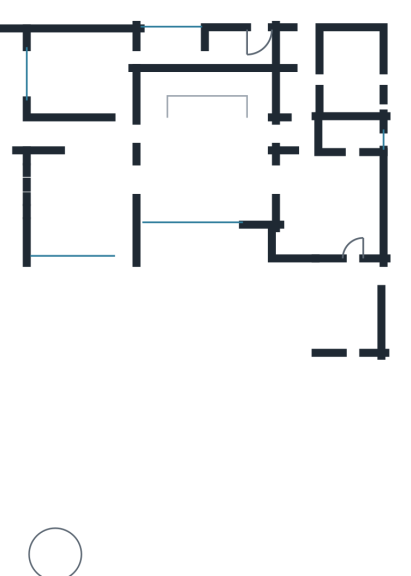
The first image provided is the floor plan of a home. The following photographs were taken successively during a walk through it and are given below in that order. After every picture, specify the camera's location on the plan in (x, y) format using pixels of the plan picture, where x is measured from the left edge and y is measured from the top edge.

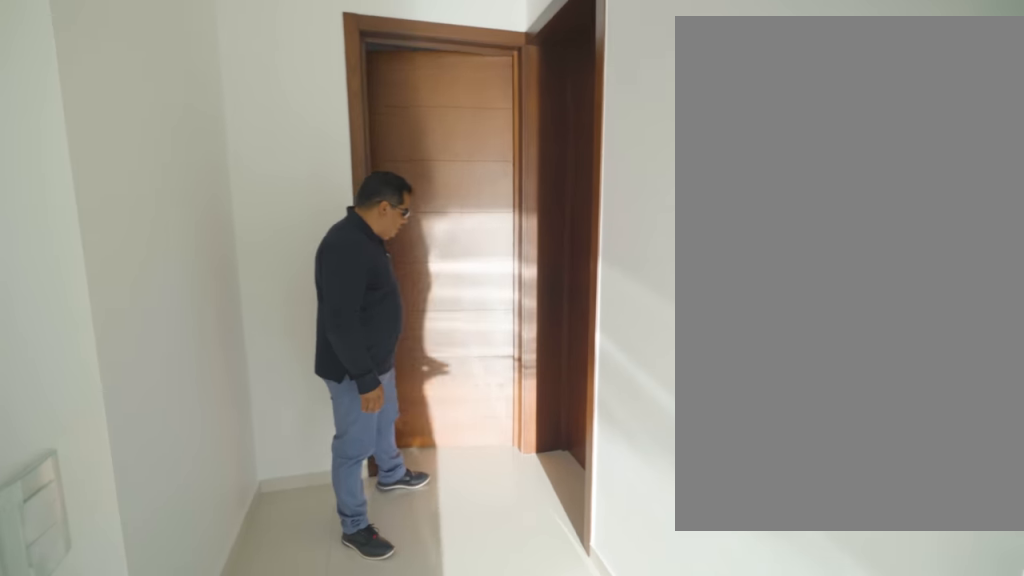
(301, 114)
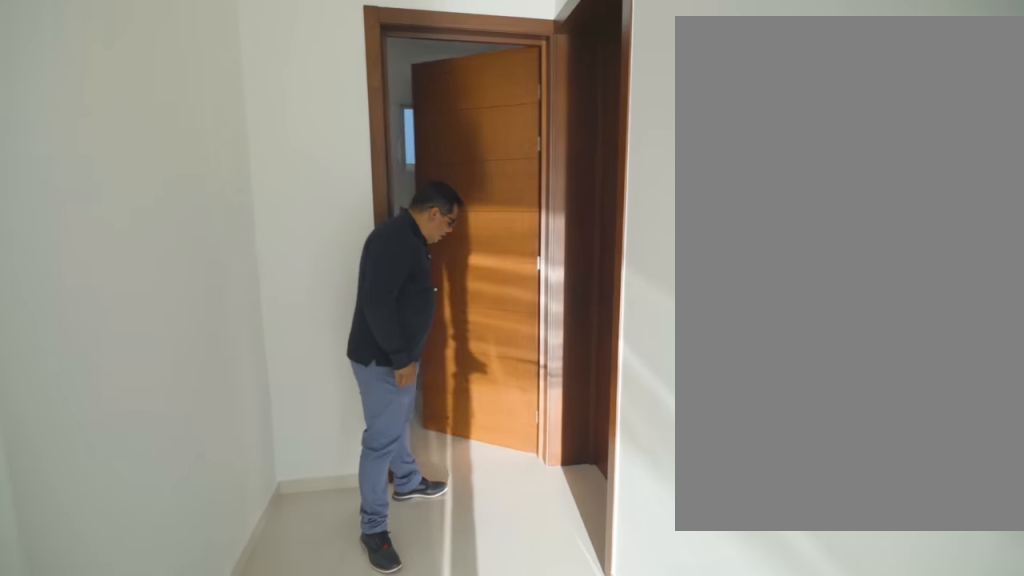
(301, 114)
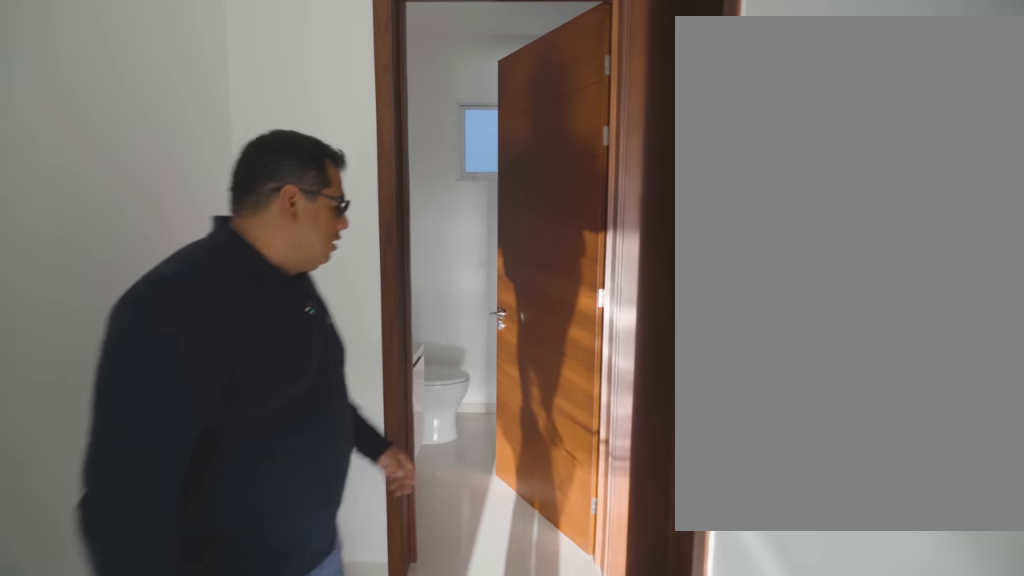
(303, 84)
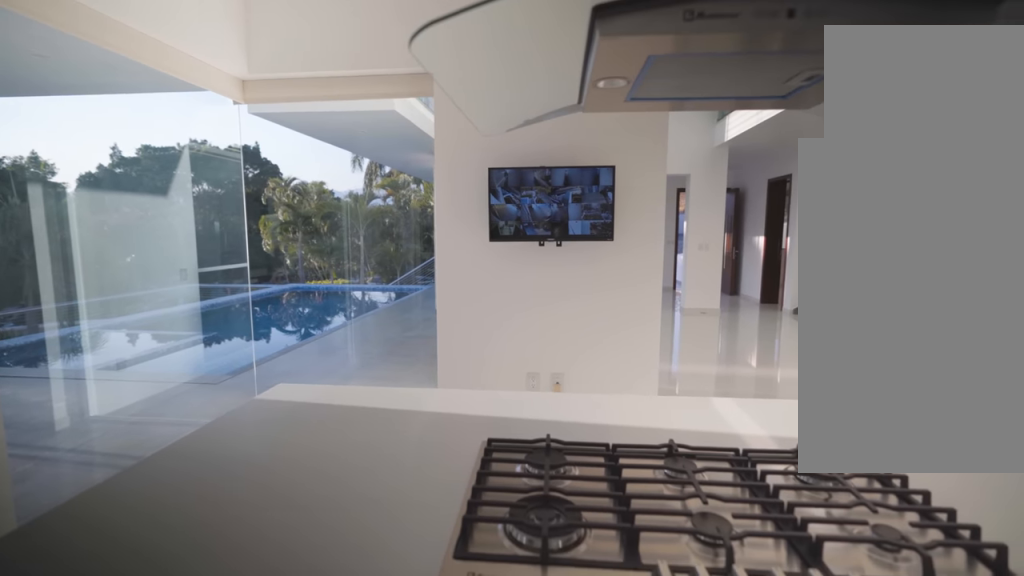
(351, 208)
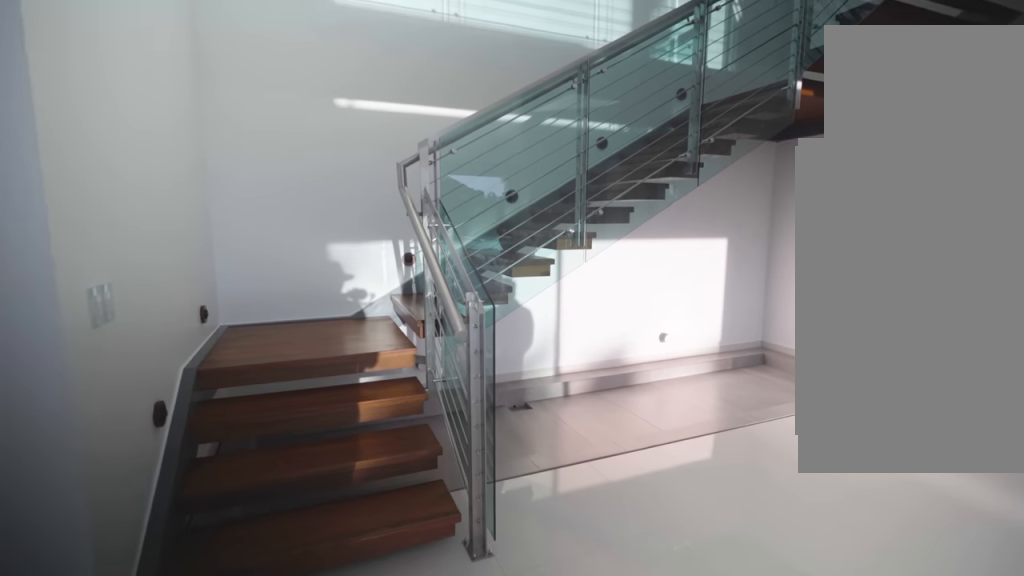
(155, 130)
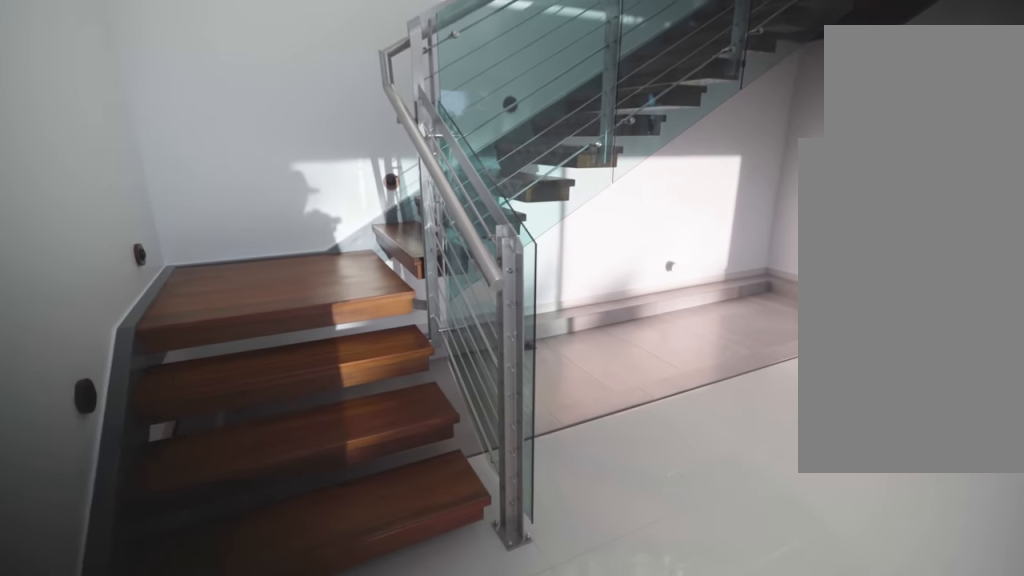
(156, 118)
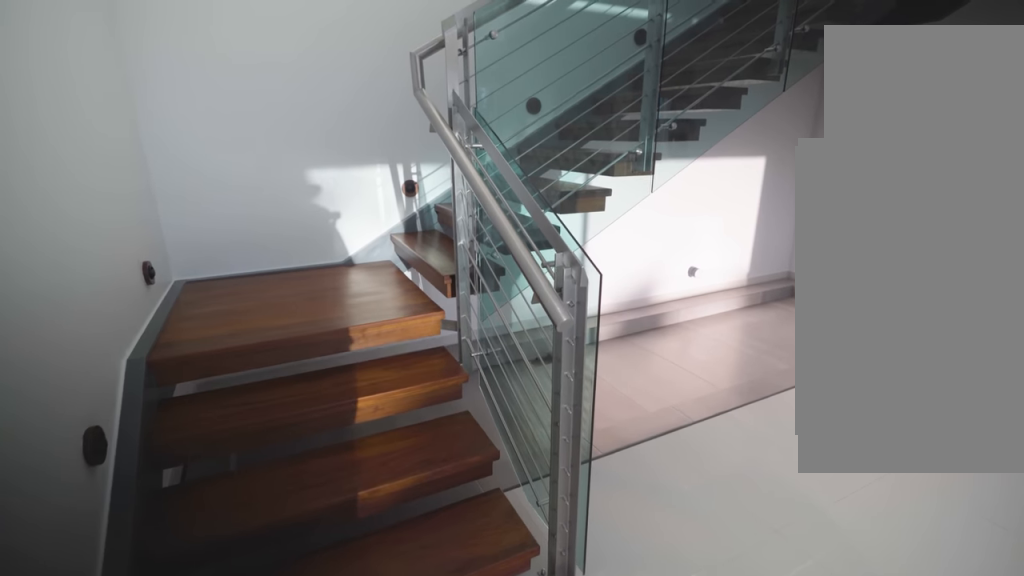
(156, 118)
